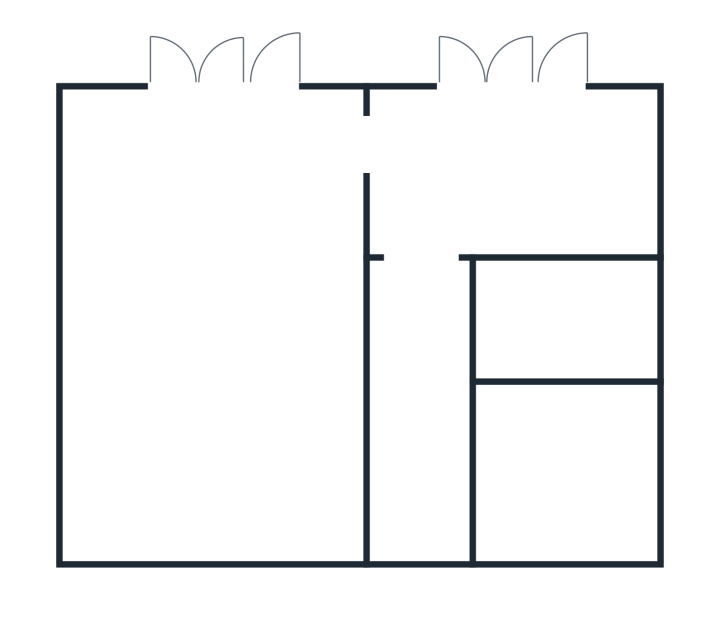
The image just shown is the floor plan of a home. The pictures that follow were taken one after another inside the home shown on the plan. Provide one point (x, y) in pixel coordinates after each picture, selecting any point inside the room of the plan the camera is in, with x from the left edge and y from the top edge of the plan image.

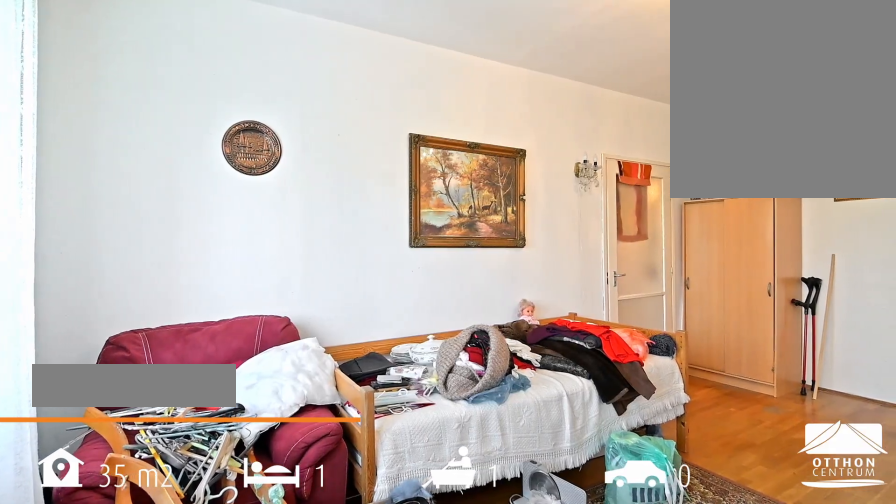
(219, 321)
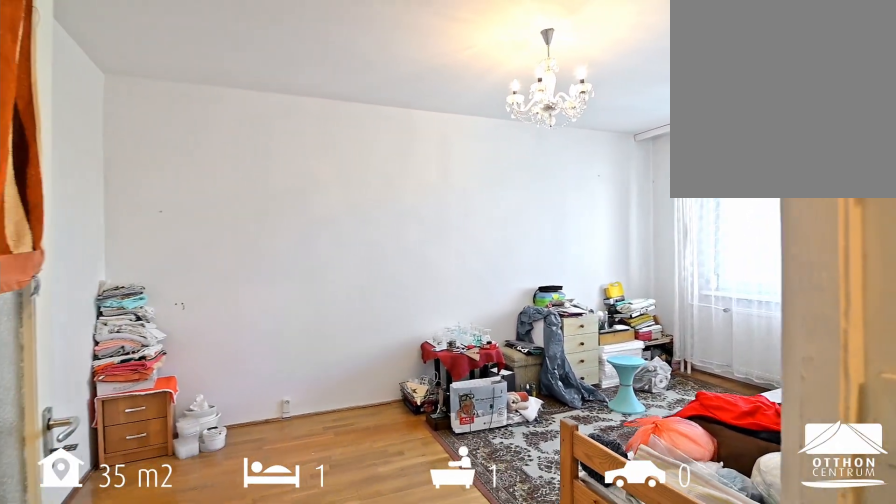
(219, 321)
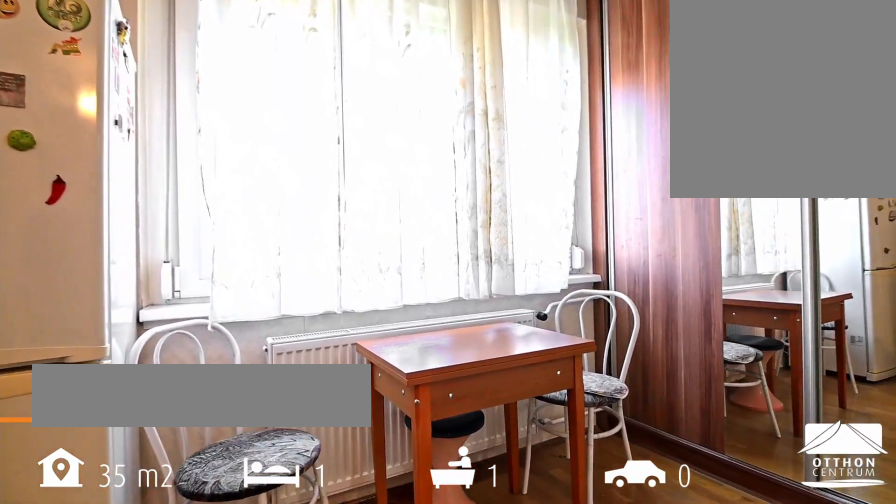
(520, 183)
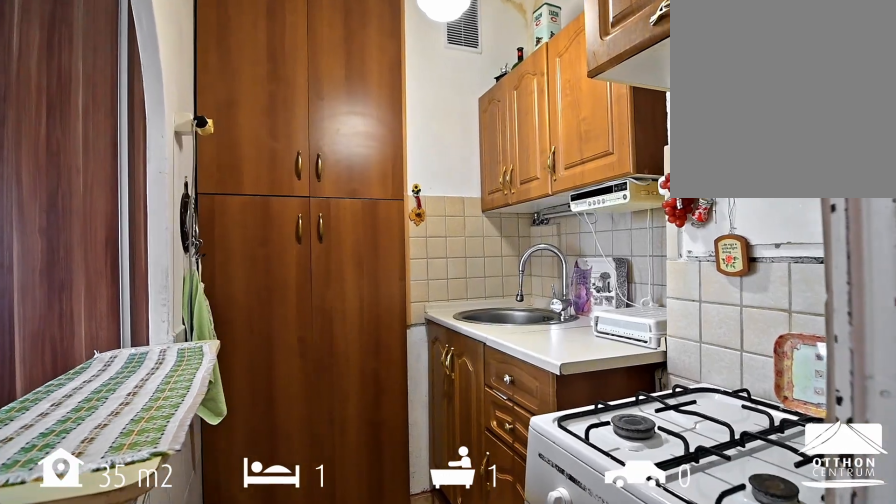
(574, 320)
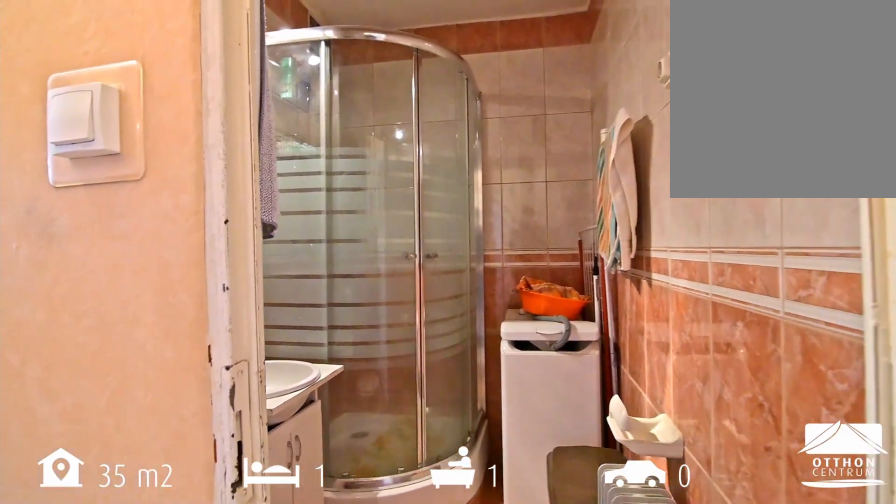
(575, 479)
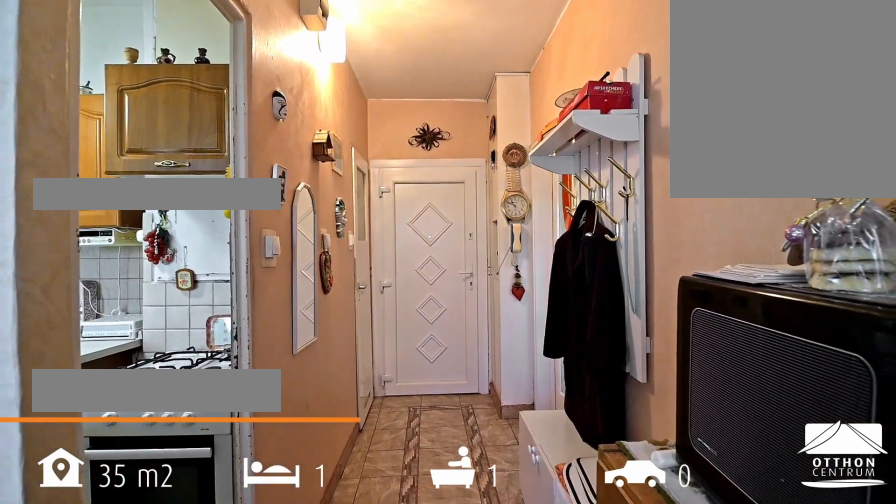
(432, 404)
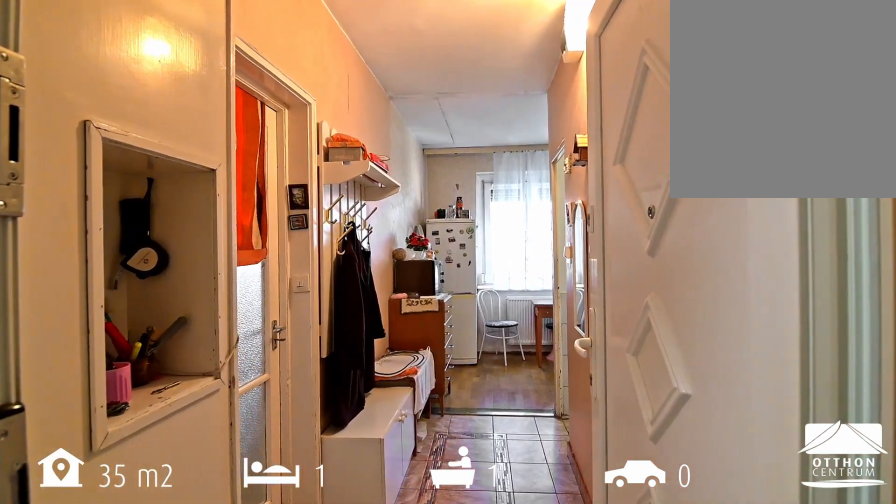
(432, 404)
